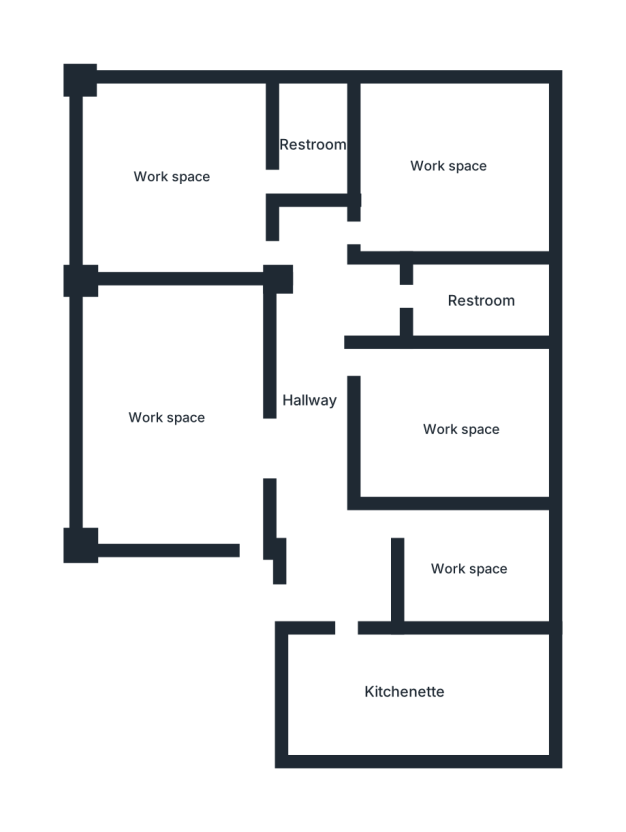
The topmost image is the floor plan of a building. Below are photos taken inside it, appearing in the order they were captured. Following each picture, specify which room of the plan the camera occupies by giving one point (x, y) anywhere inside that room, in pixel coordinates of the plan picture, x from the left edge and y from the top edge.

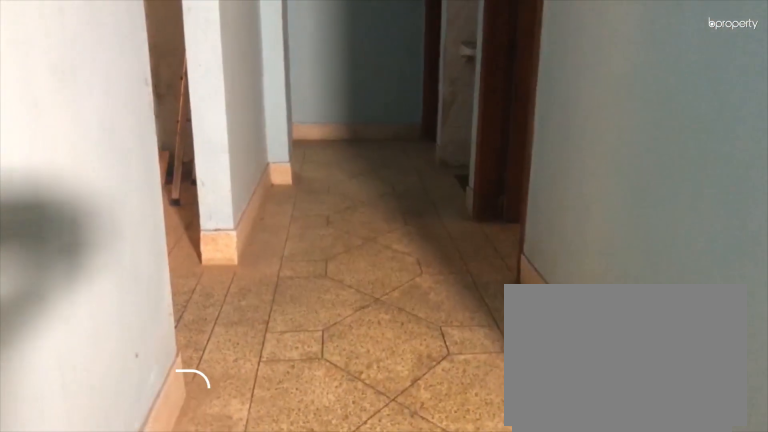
(317, 399)
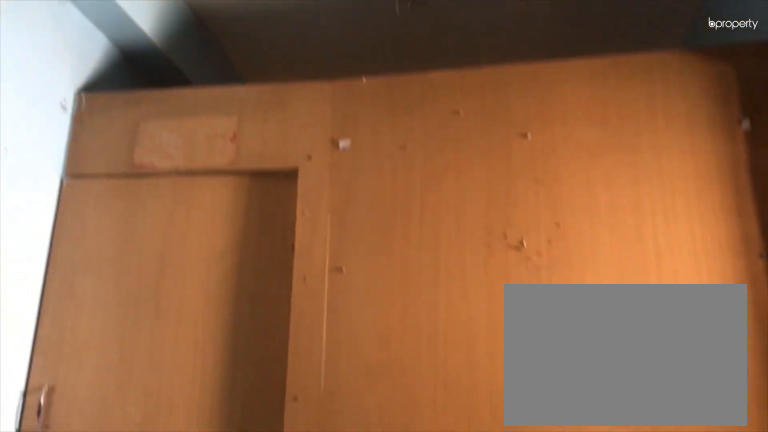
(317, 399)
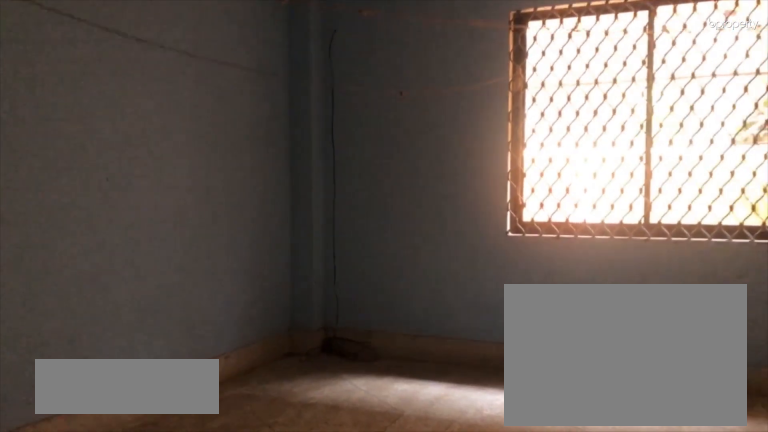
(163, 420)
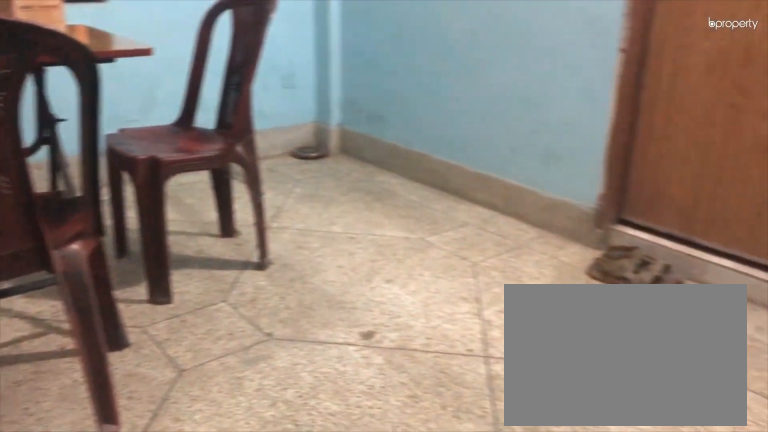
(173, 180)
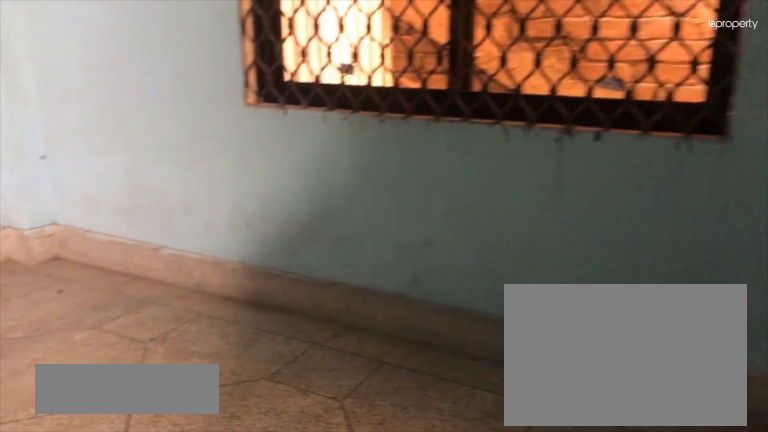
(456, 168)
